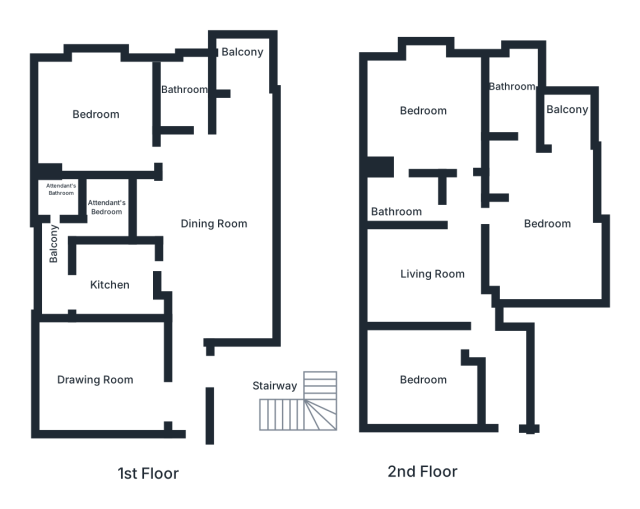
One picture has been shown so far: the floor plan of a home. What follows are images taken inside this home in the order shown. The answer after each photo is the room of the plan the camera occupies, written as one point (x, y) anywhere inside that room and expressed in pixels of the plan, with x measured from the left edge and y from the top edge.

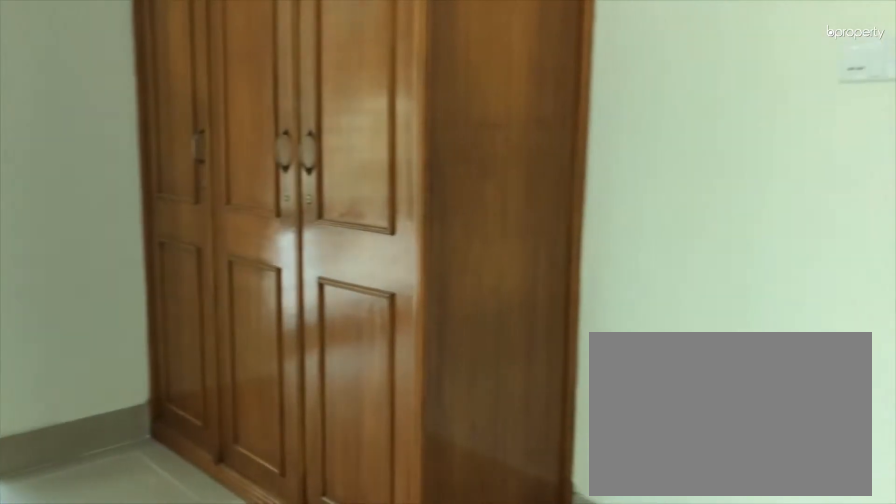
(99, 114)
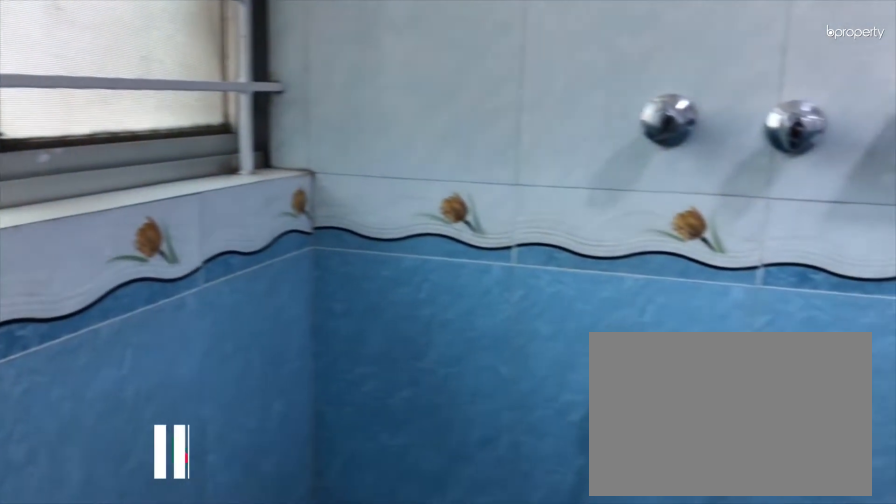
(181, 90)
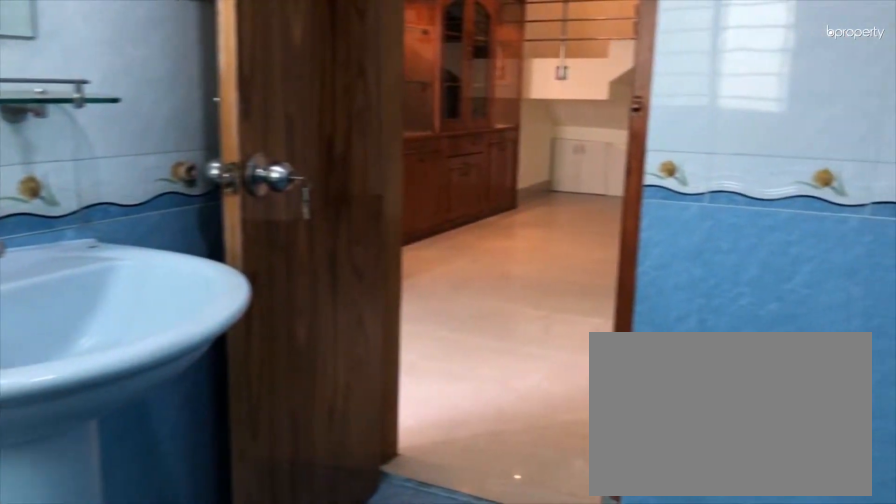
(181, 90)
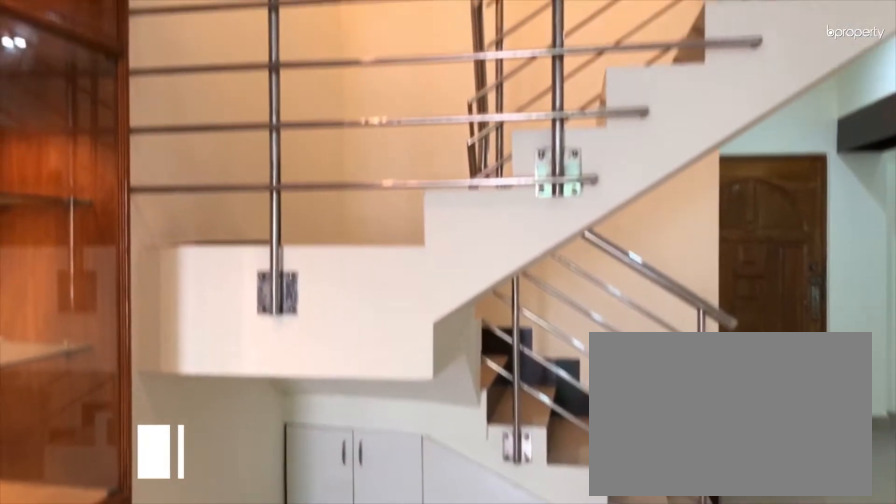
(266, 410)
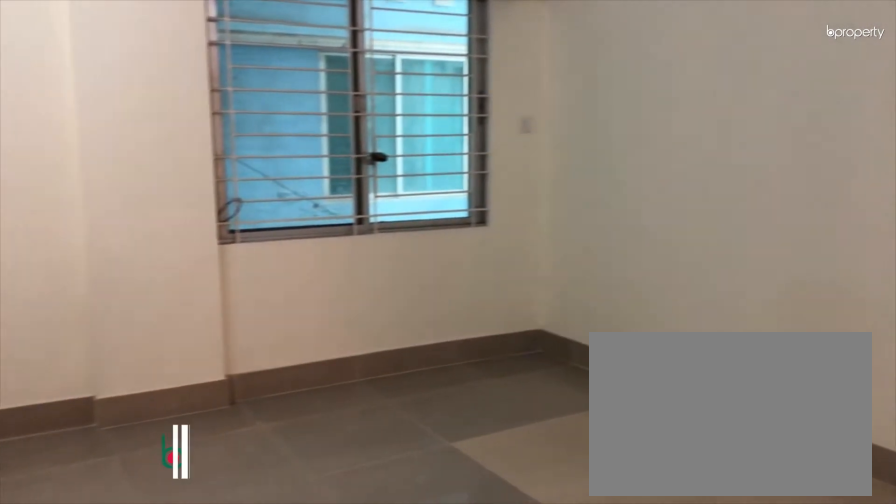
(423, 267)
